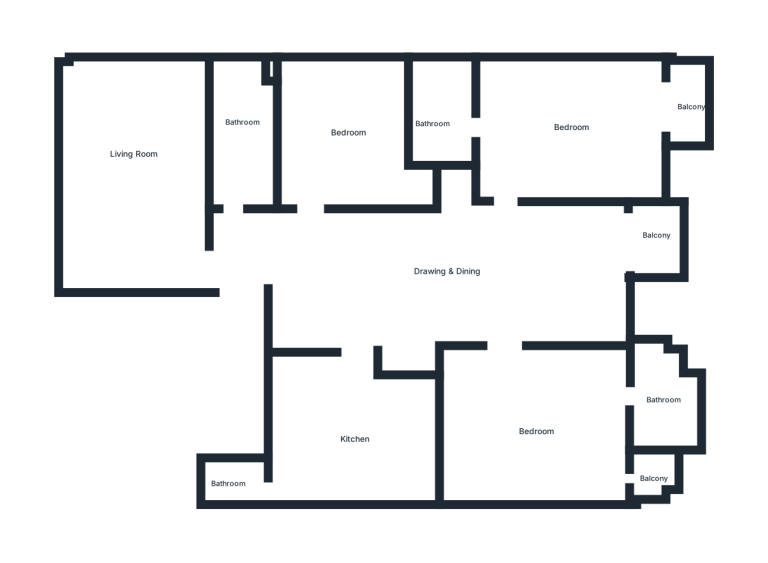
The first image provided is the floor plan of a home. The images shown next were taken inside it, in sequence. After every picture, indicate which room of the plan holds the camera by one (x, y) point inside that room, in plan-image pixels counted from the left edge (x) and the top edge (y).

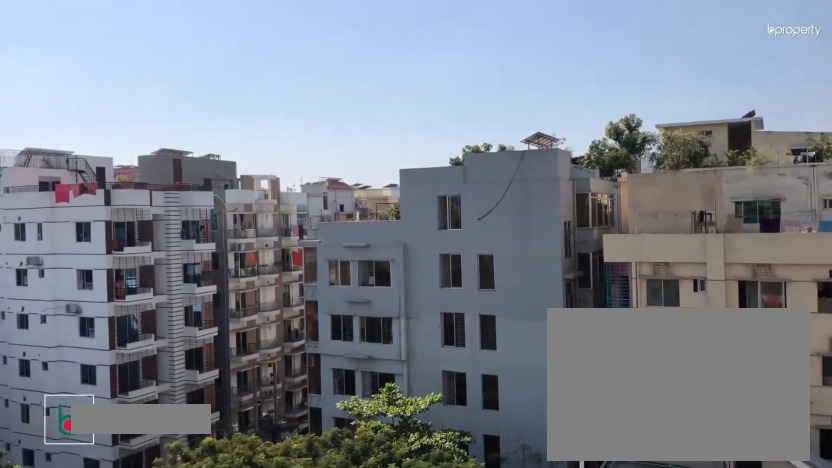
(656, 241)
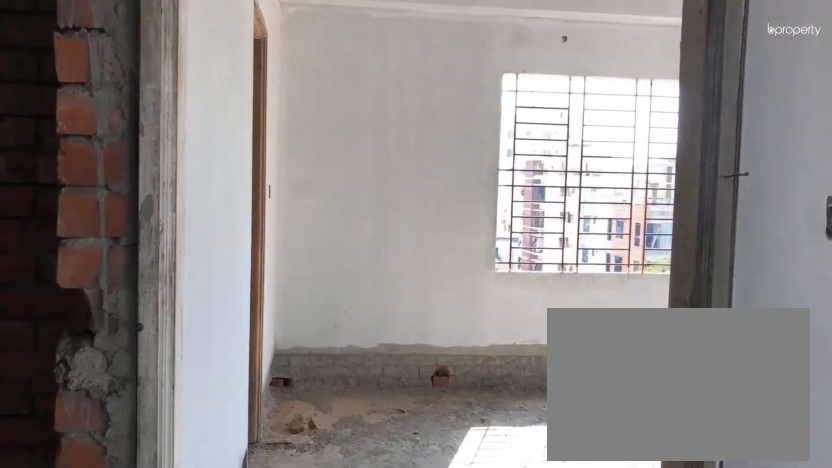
(501, 213)
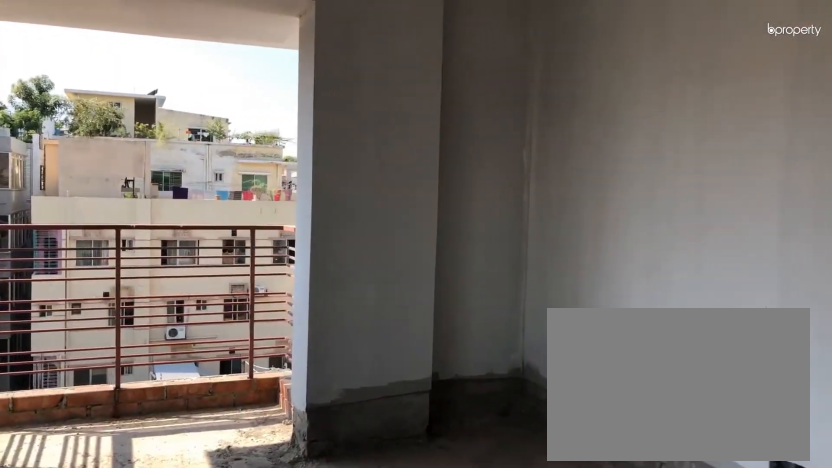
(563, 125)
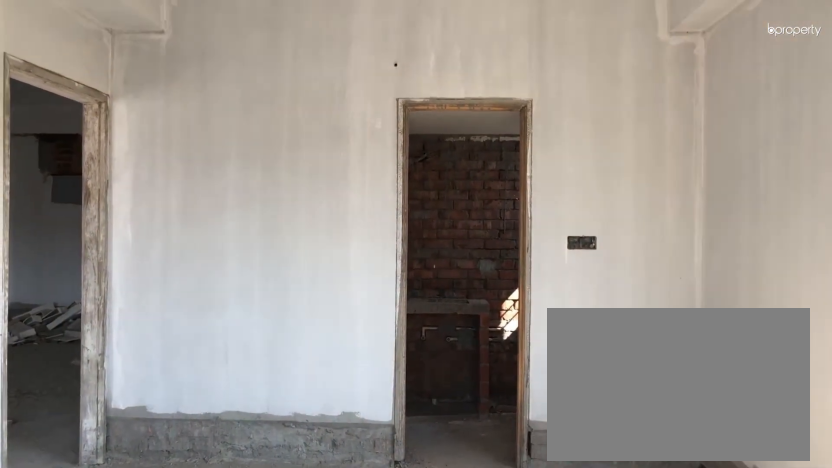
(563, 125)
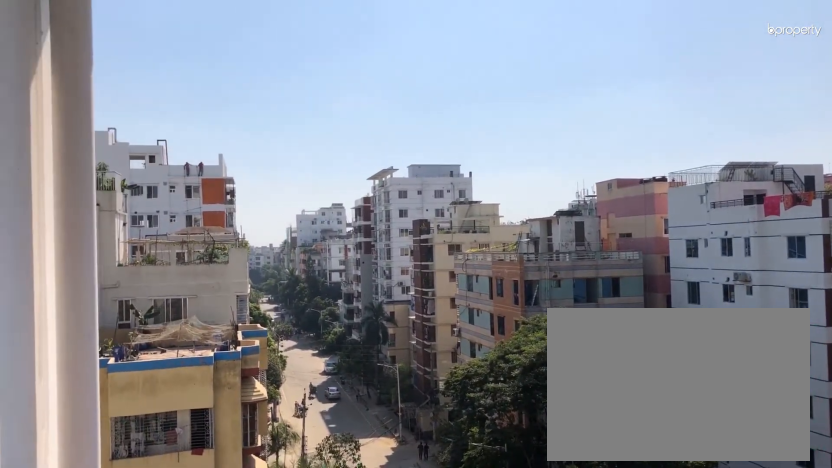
(689, 103)
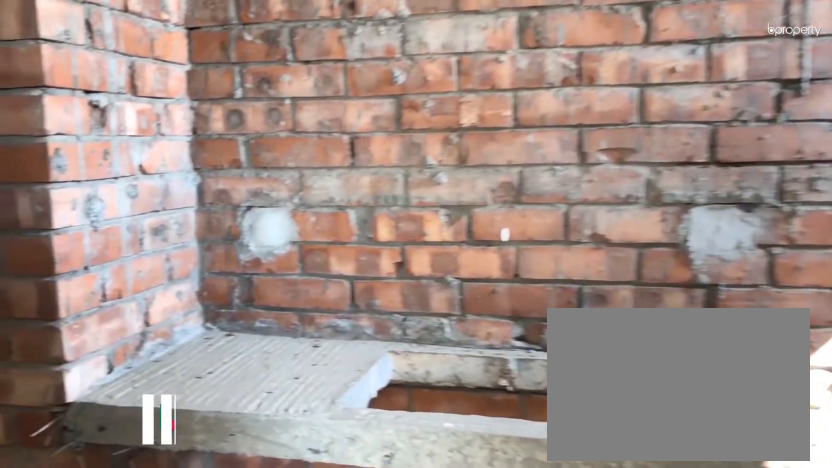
(440, 117)
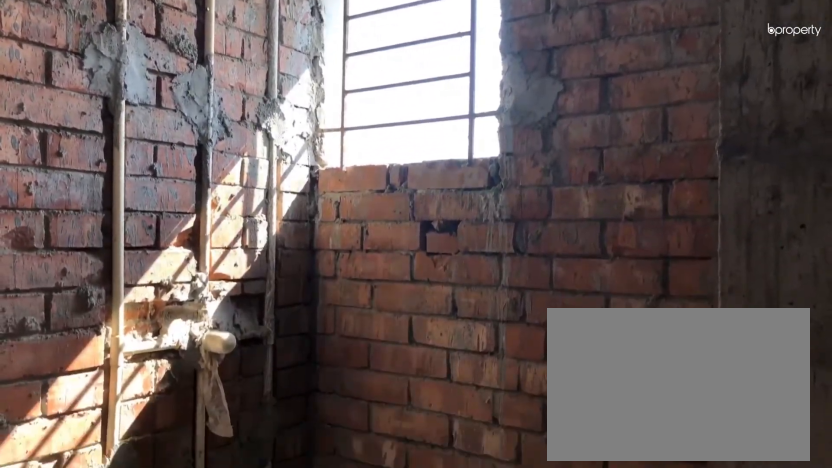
(439, 117)
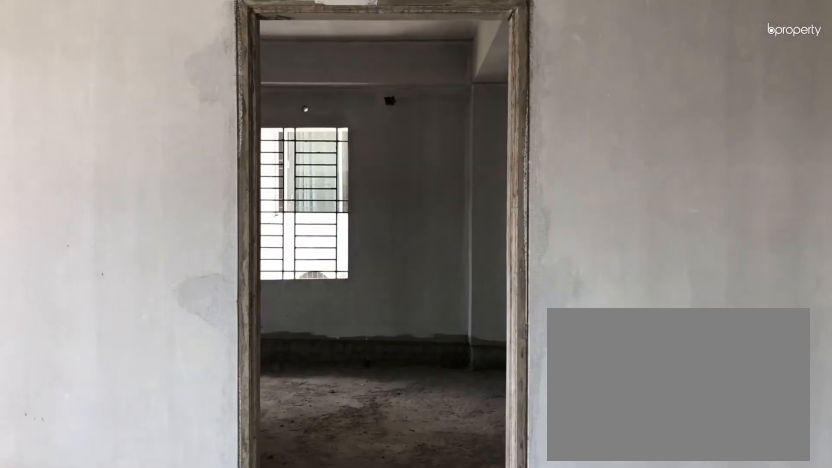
(509, 329)
